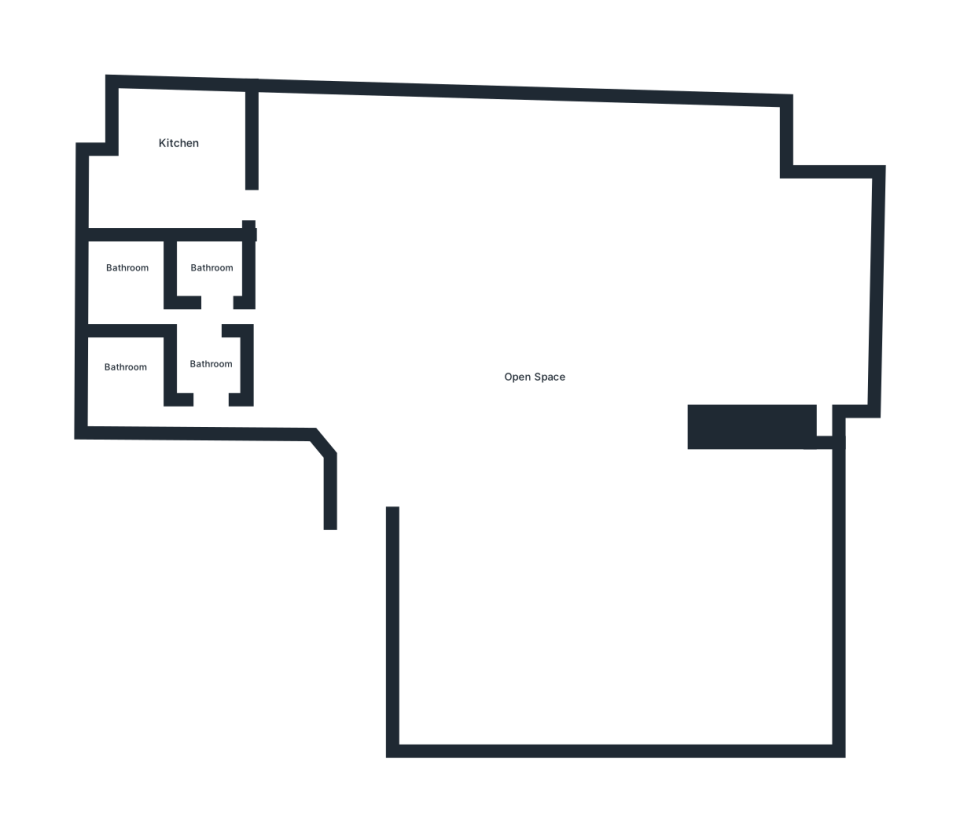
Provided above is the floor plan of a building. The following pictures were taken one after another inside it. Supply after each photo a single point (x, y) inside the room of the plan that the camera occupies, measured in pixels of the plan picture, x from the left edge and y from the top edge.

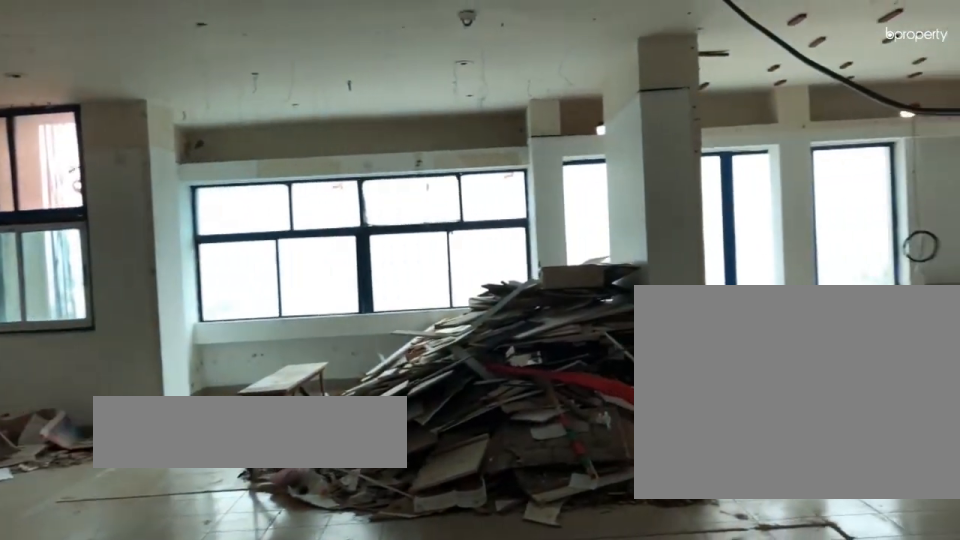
(509, 340)
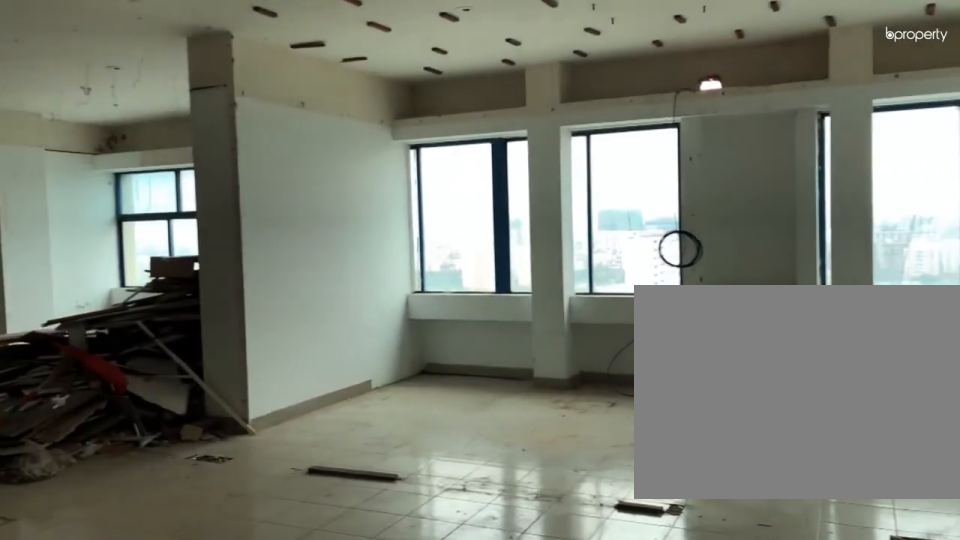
(508, 343)
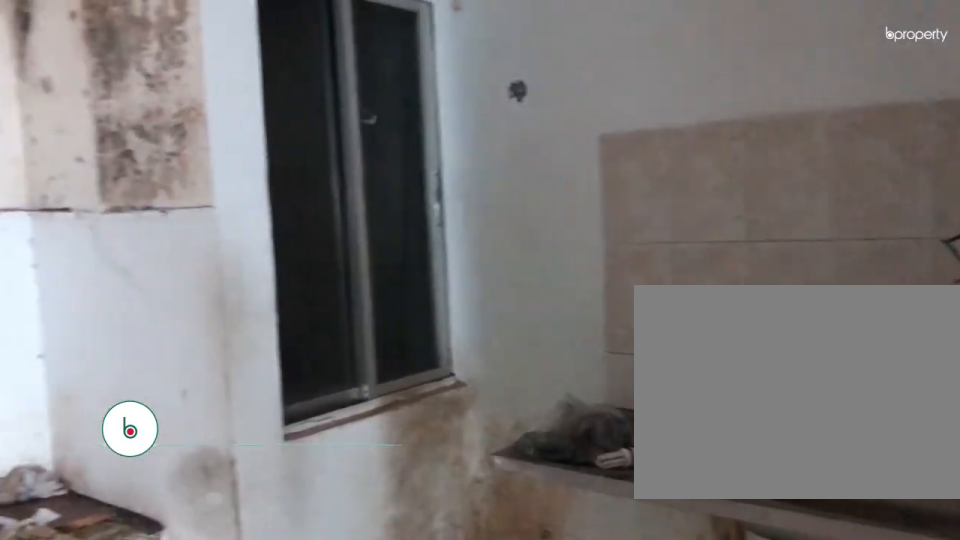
(186, 189)
